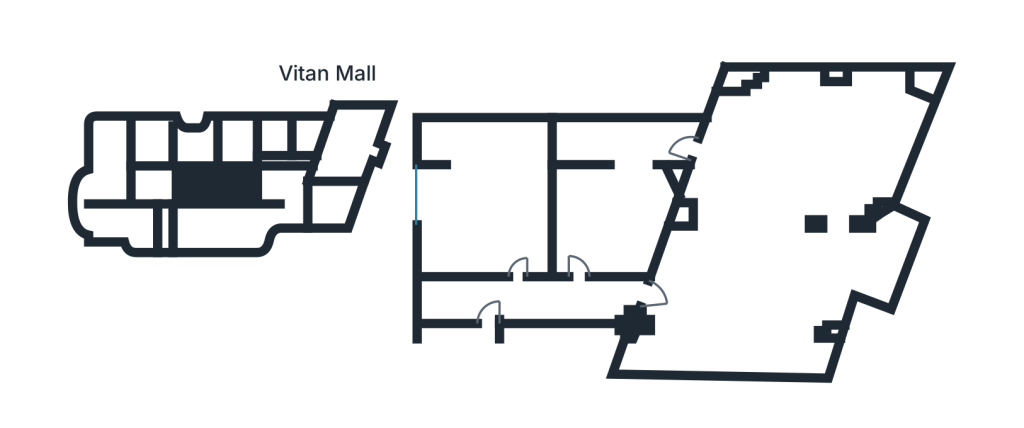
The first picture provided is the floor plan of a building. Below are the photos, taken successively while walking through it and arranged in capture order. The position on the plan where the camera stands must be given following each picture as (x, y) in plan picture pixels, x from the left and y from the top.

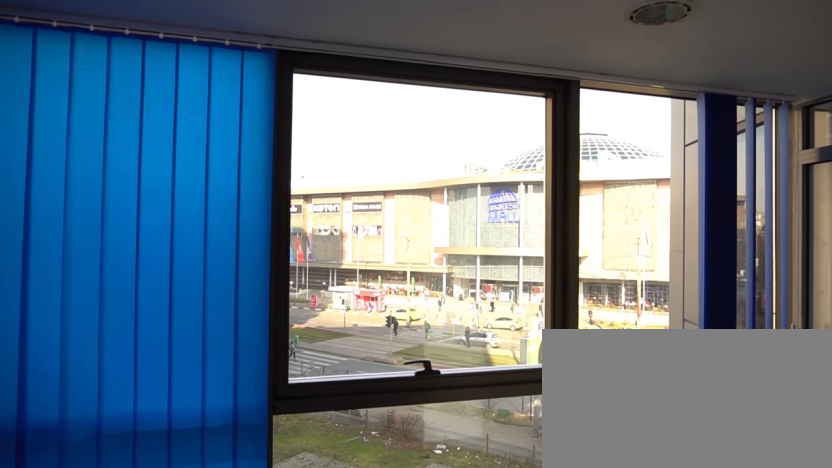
(632, 164)
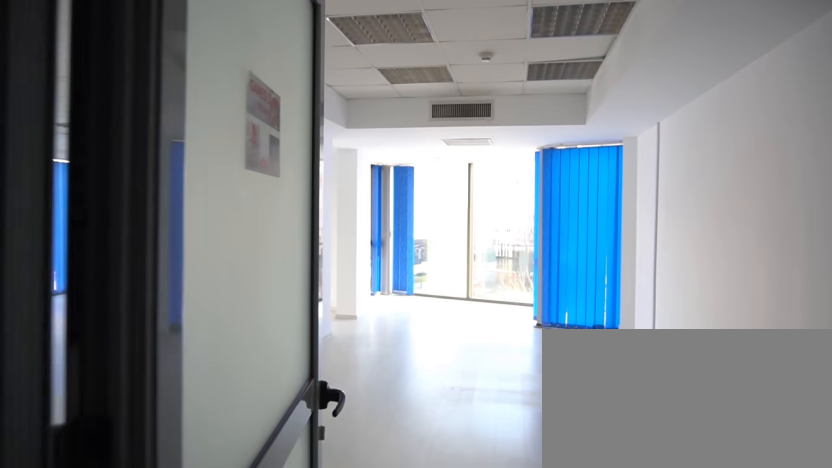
(633, 303)
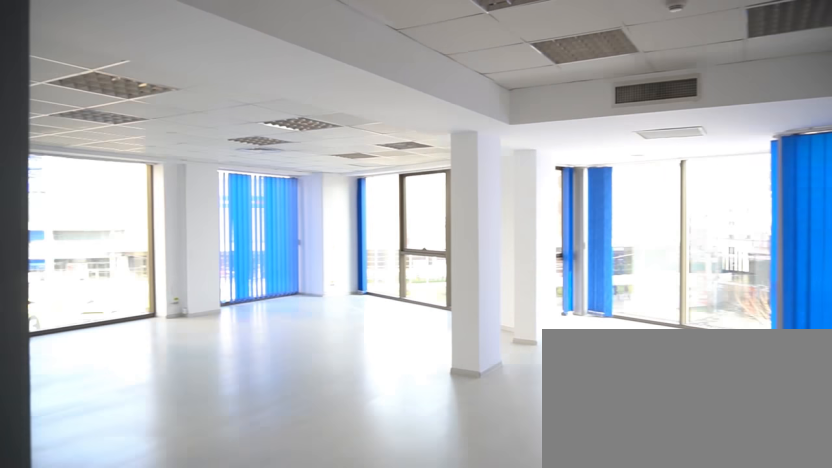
(658, 313)
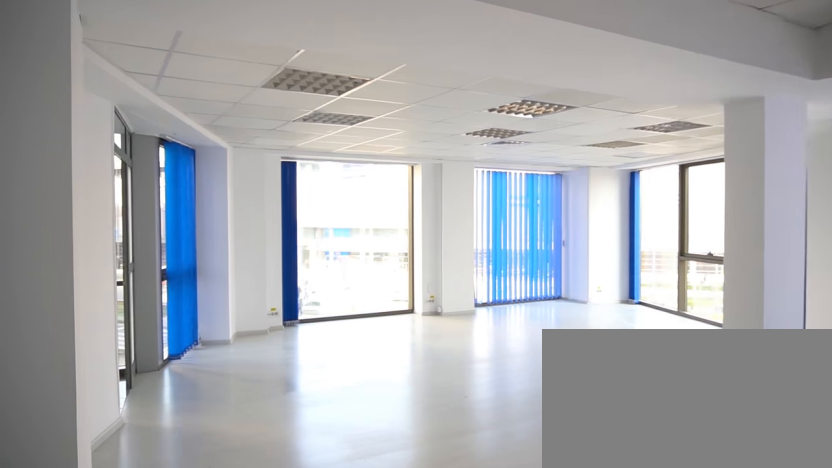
(680, 300)
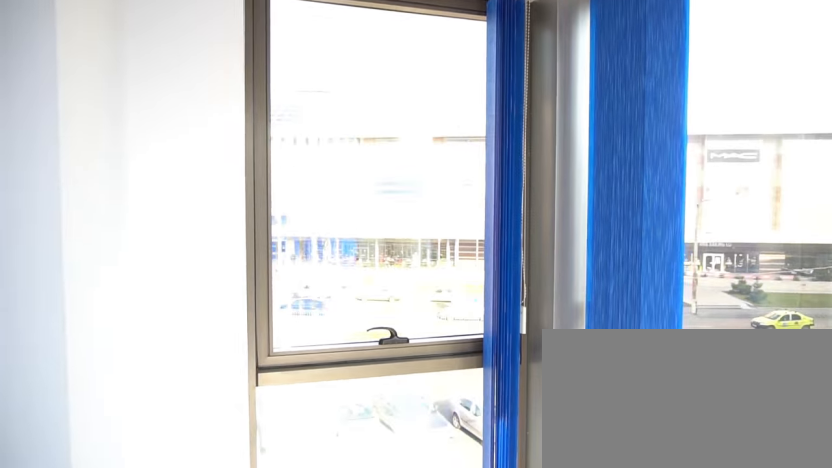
(877, 290)
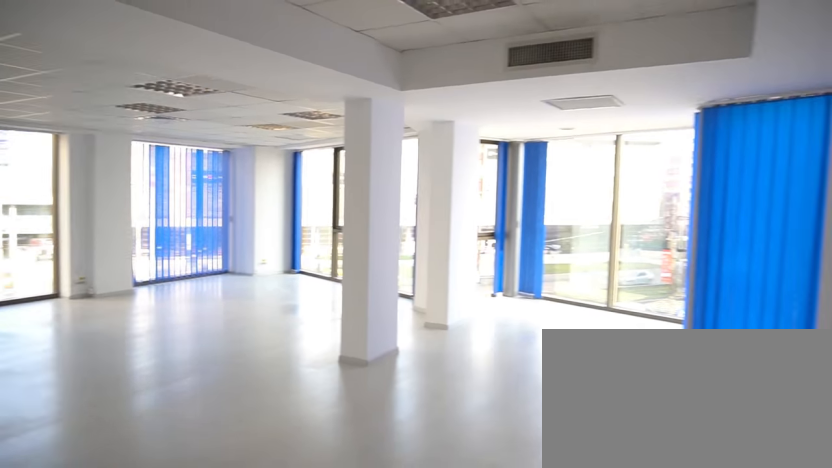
(671, 333)
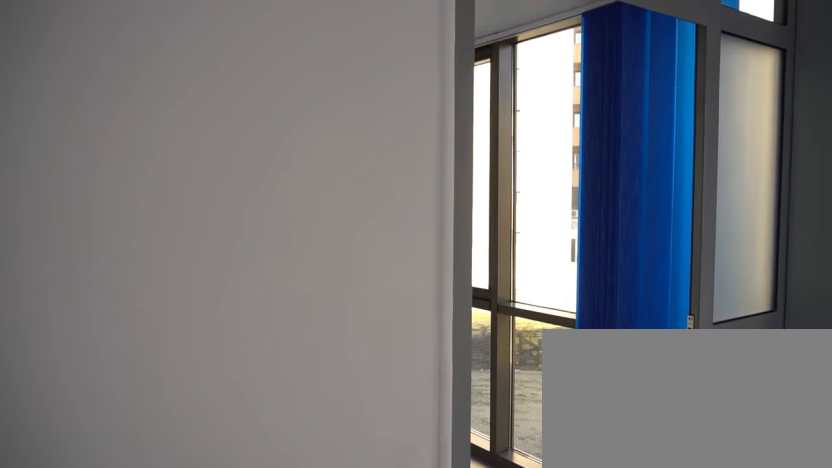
(710, 195)
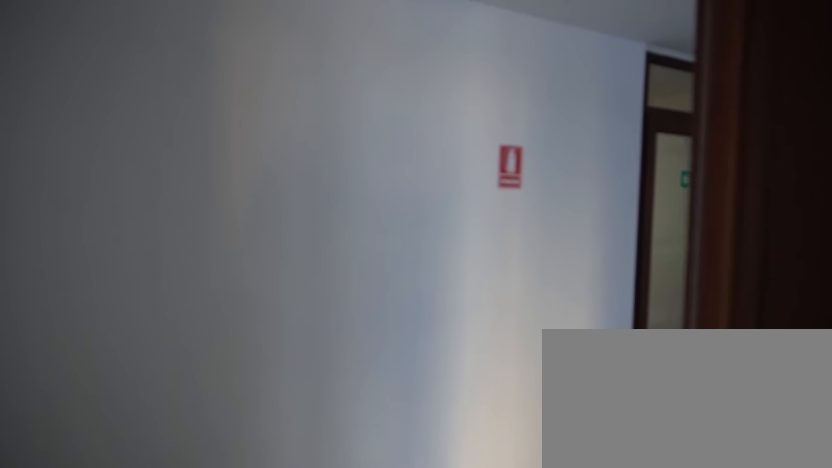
(576, 288)
